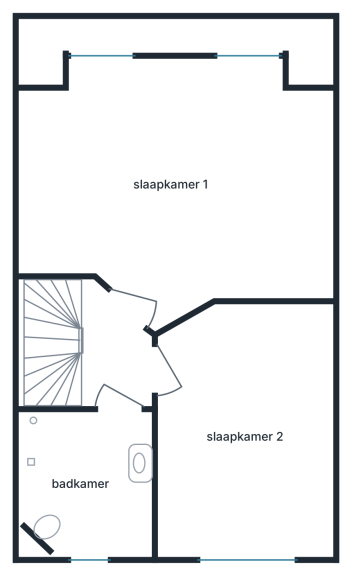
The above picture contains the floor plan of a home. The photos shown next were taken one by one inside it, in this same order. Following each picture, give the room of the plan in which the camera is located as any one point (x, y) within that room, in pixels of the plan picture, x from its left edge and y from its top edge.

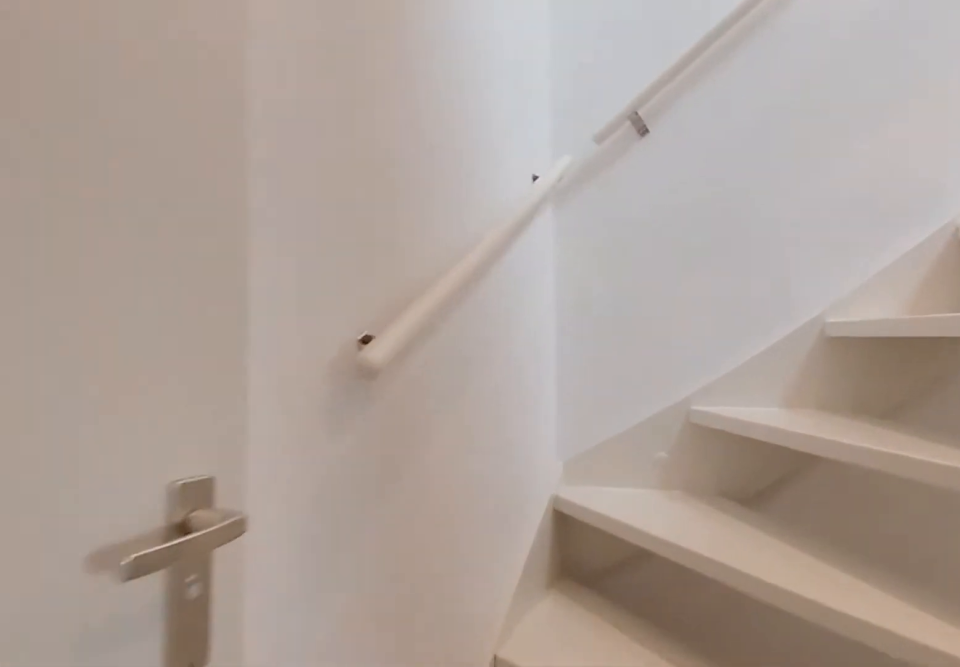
(113, 354)
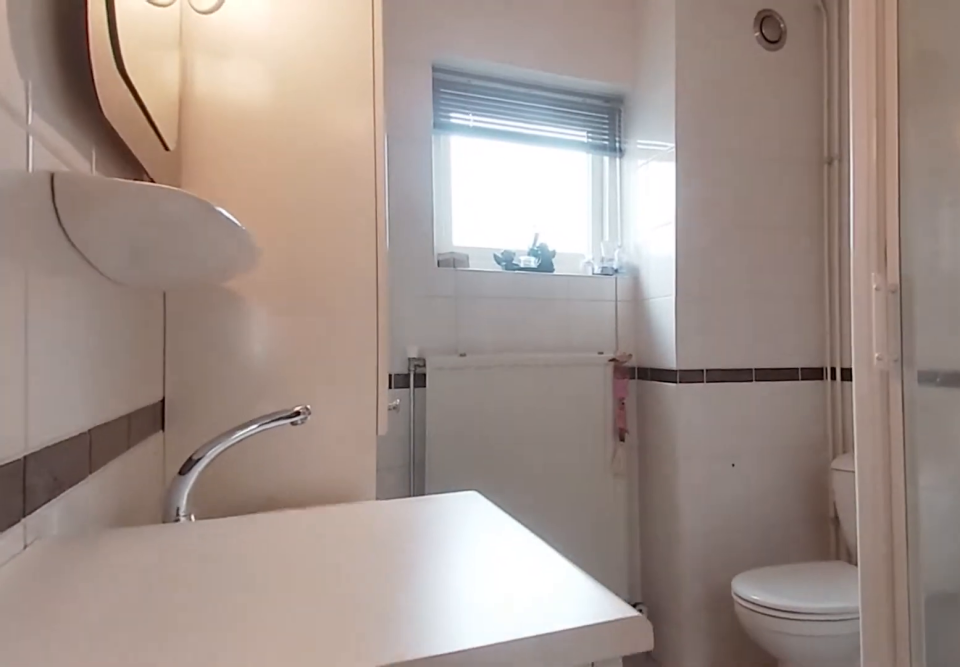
(88, 481)
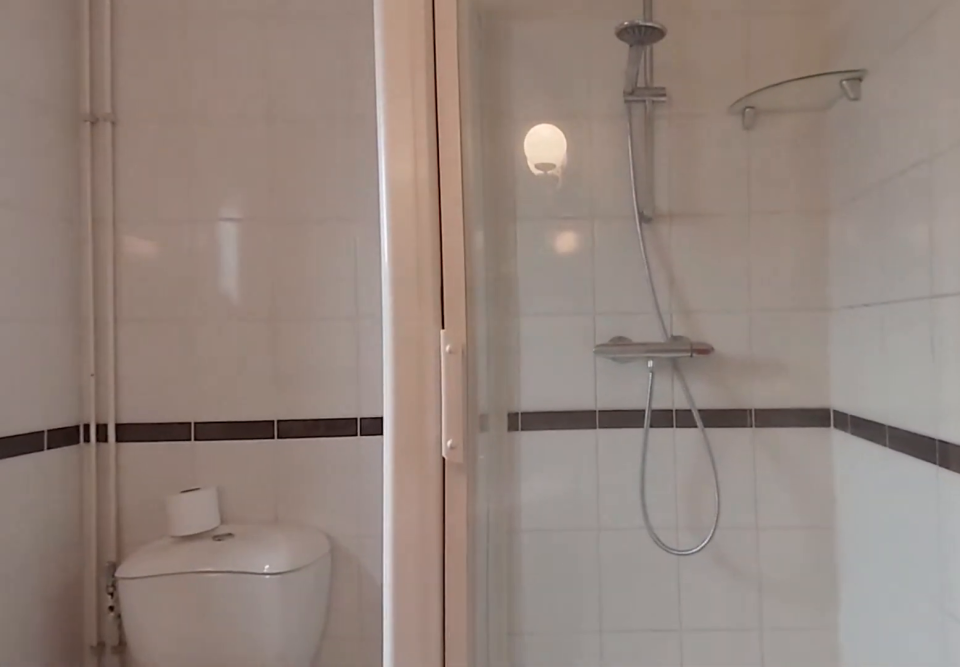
(88, 481)
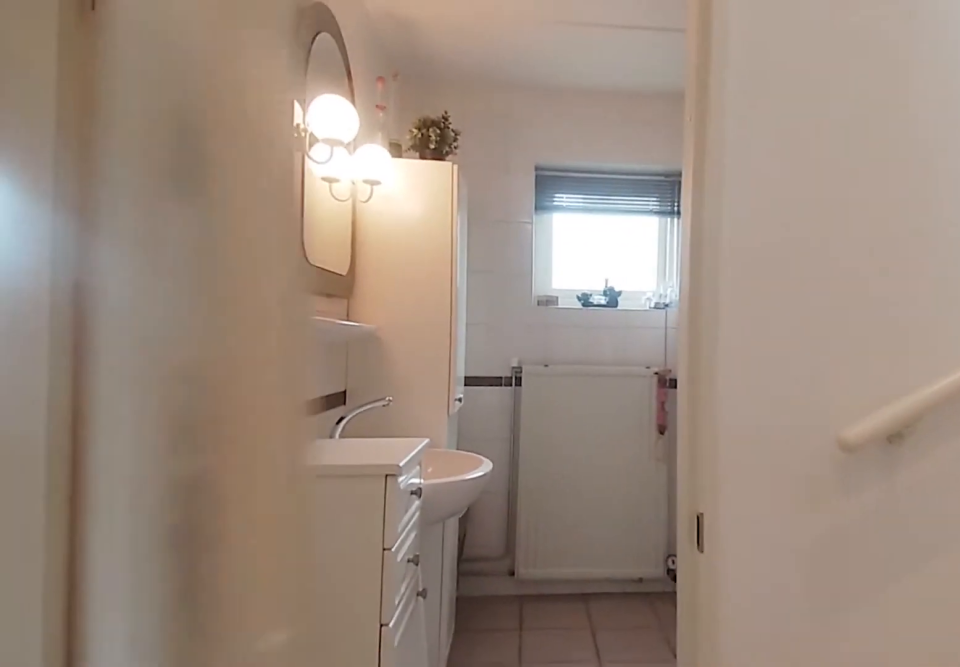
(113, 354)
